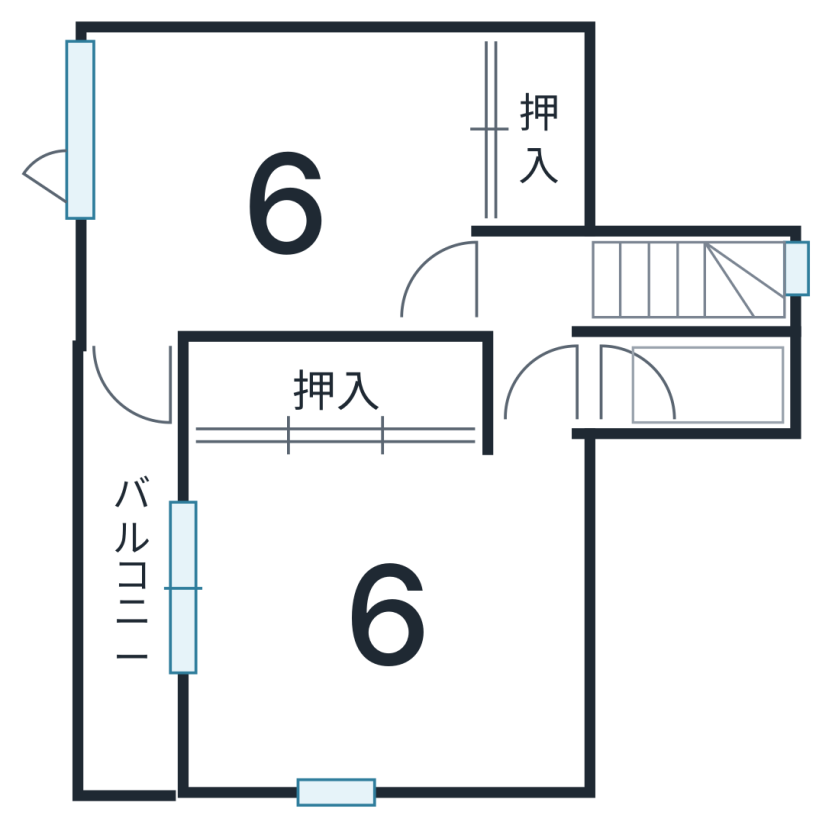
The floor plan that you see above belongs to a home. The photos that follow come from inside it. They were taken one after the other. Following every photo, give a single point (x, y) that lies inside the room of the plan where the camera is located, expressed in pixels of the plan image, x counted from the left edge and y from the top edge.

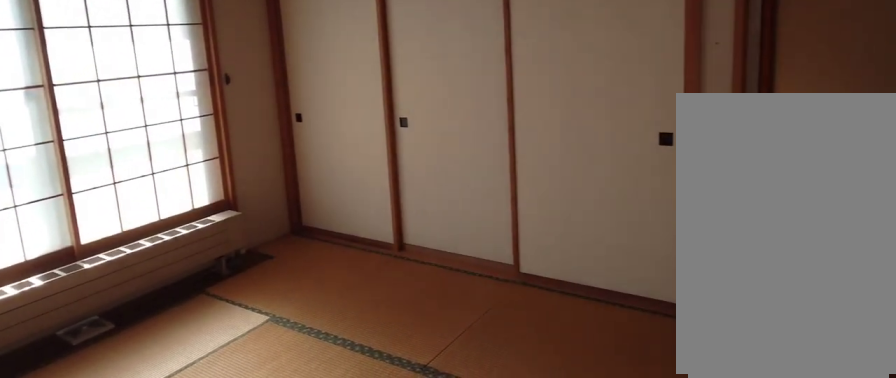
(385, 583)
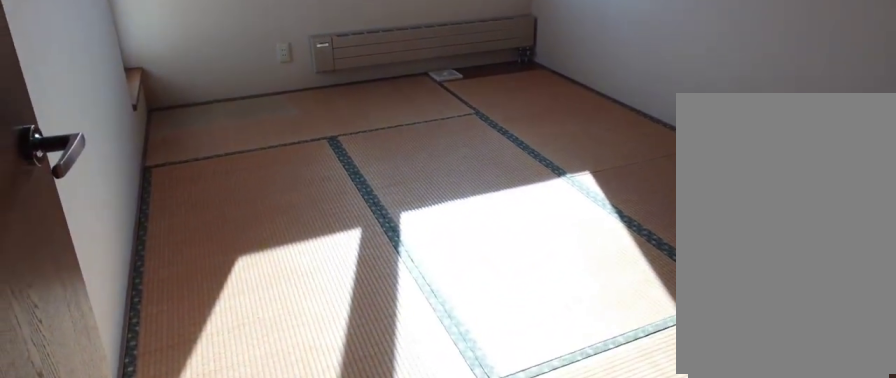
(301, 213)
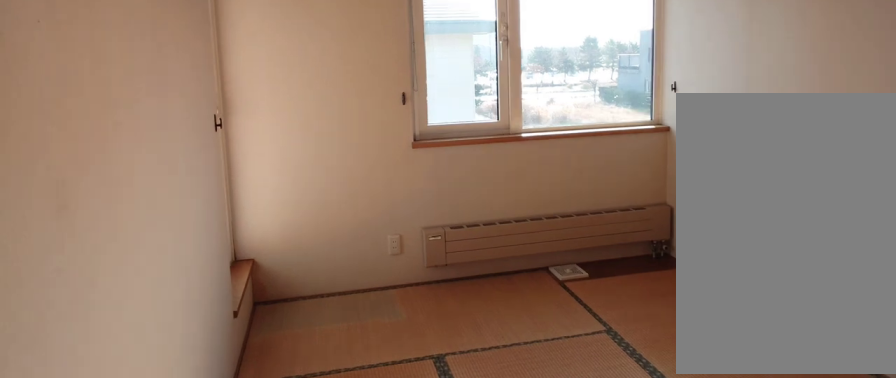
(301, 213)
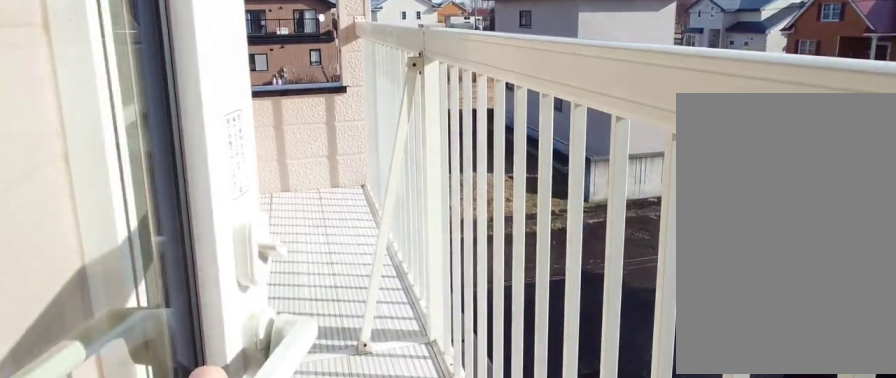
(135, 570)
